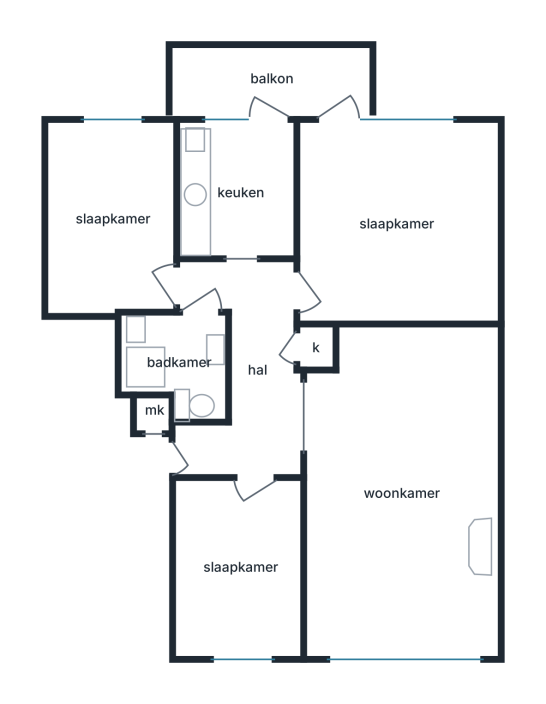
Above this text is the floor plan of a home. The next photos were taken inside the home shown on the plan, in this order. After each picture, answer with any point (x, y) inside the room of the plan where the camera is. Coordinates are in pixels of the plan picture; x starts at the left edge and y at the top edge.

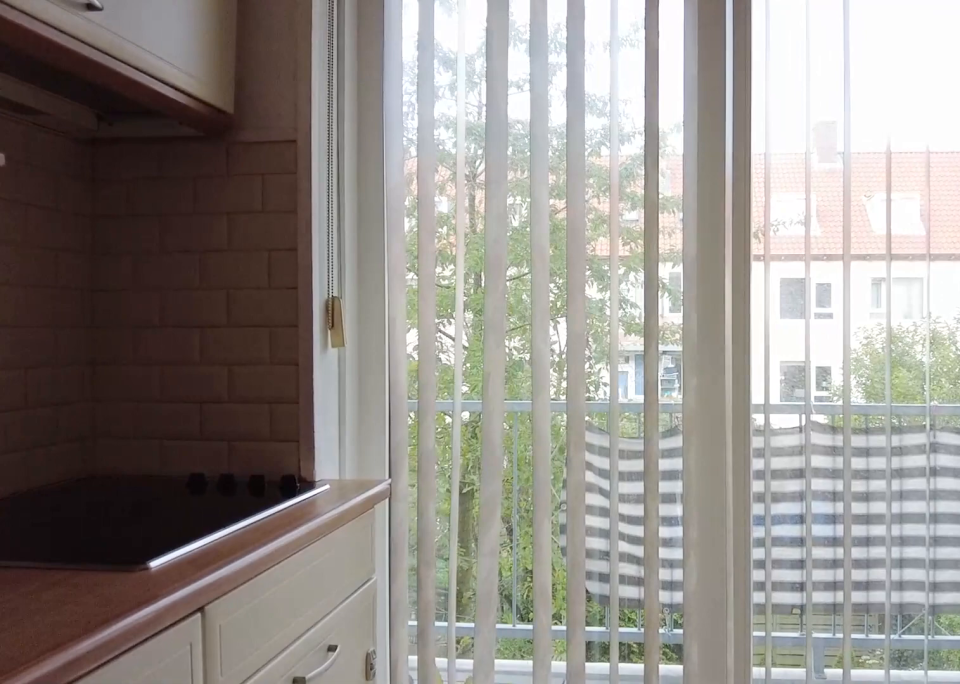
(238, 193)
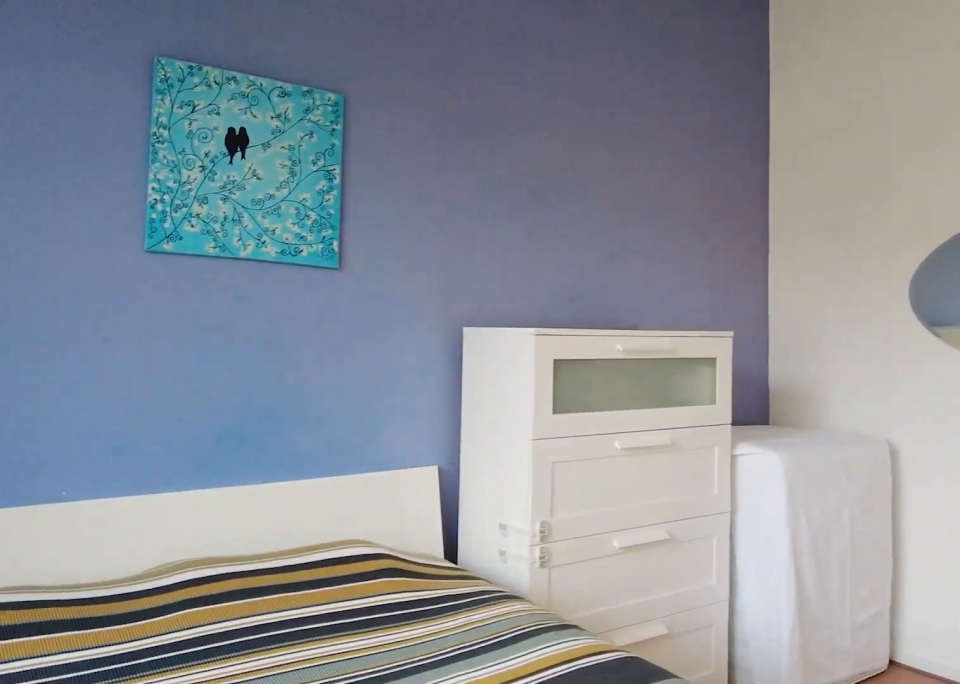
(396, 222)
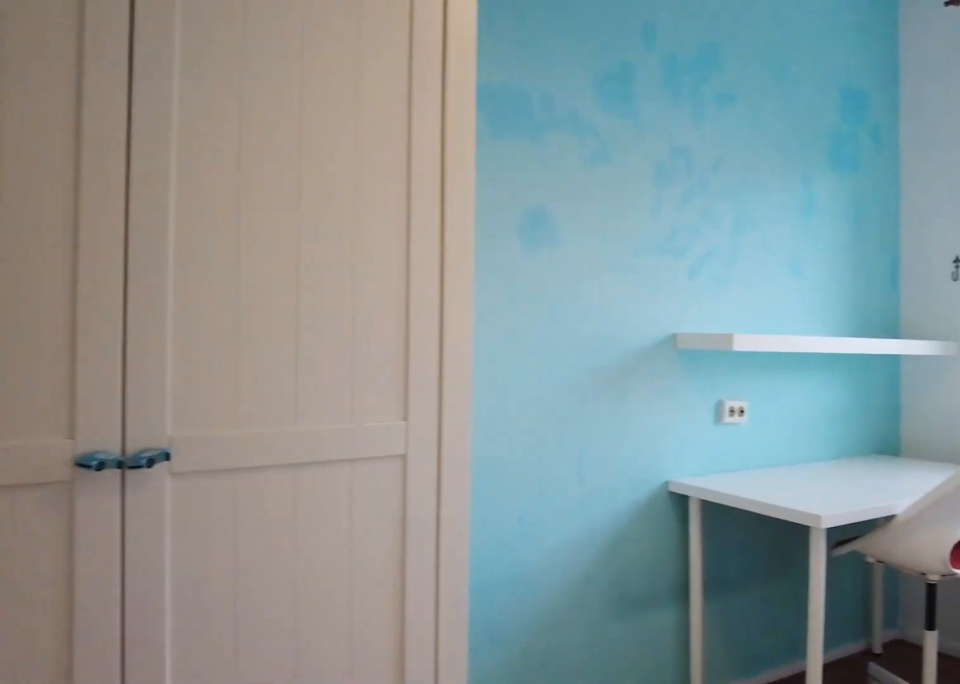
(115, 217)
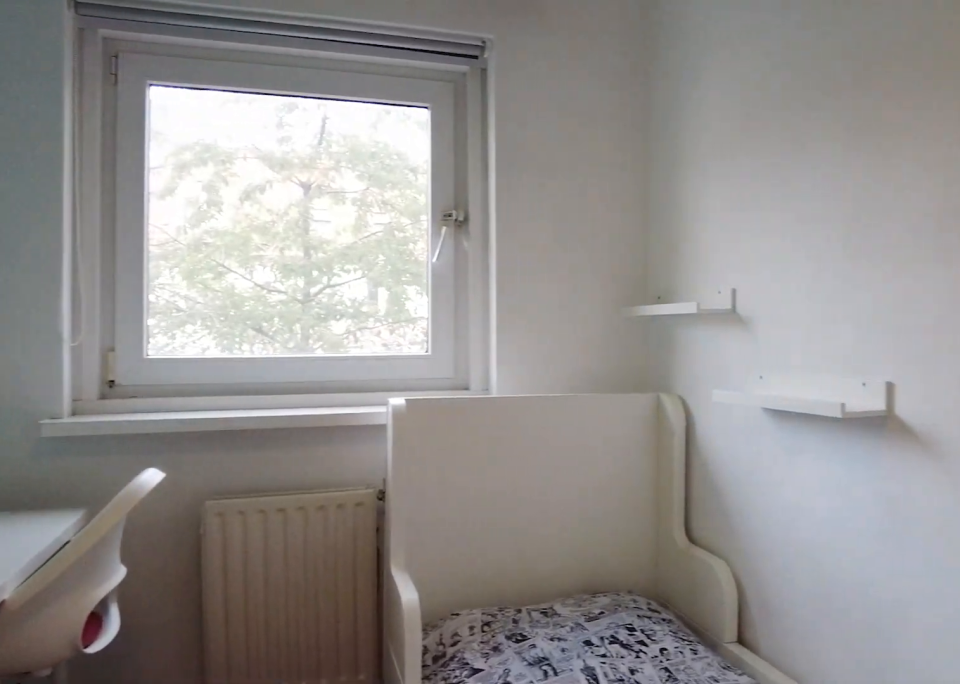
(115, 217)
